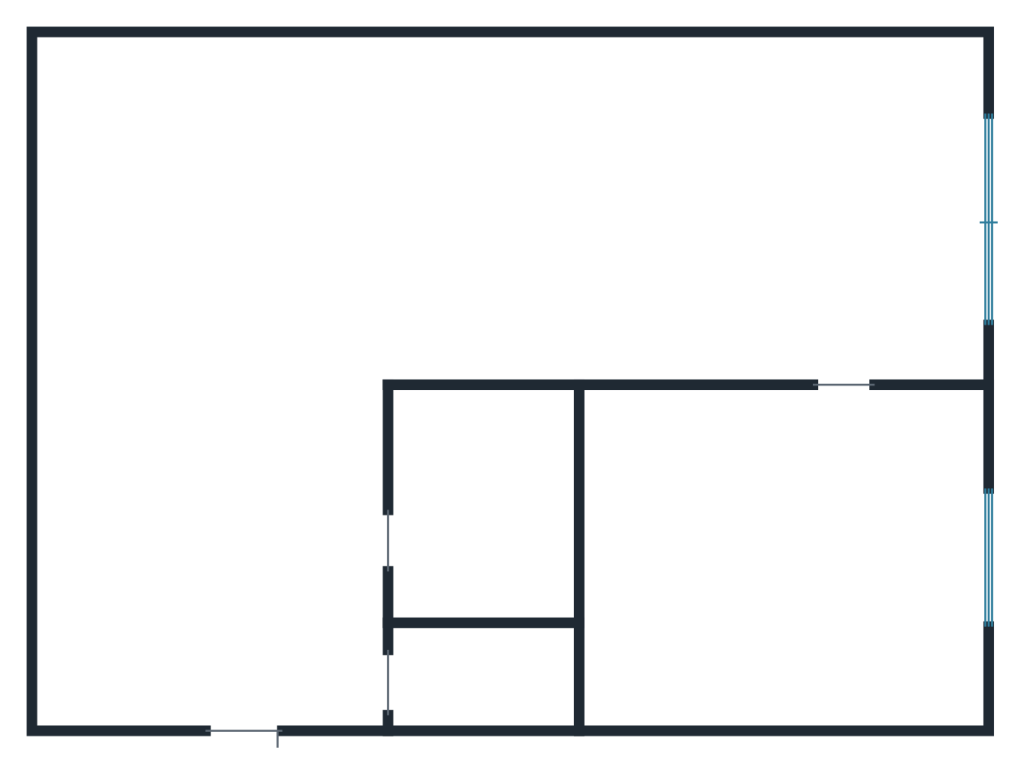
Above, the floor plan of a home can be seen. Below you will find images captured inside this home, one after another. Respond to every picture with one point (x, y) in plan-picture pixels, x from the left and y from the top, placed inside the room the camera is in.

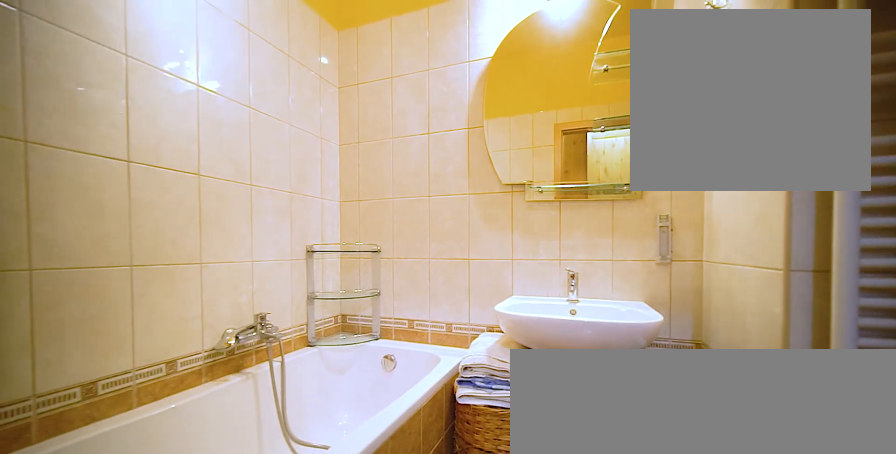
(478, 515)
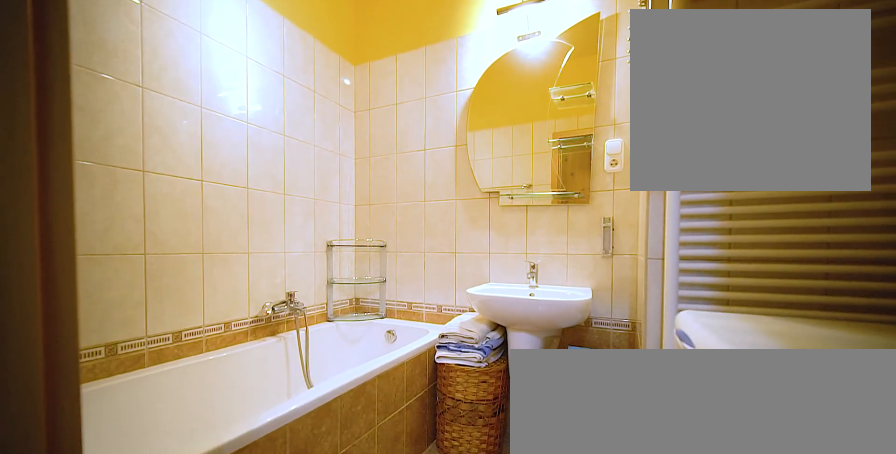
(477, 515)
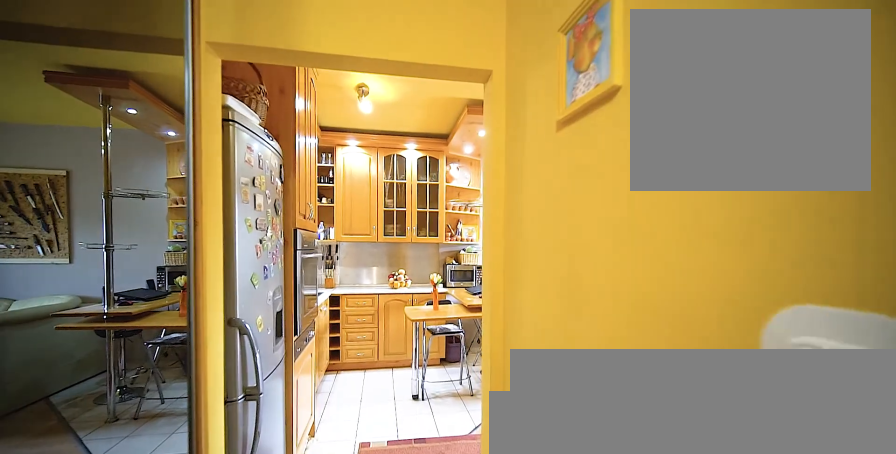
(218, 538)
